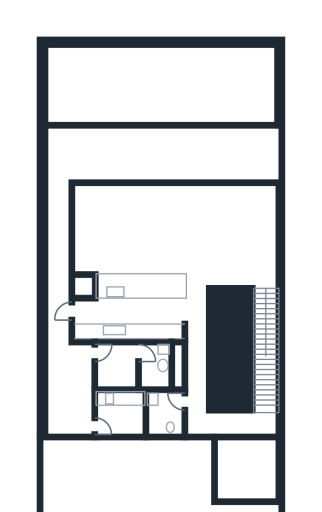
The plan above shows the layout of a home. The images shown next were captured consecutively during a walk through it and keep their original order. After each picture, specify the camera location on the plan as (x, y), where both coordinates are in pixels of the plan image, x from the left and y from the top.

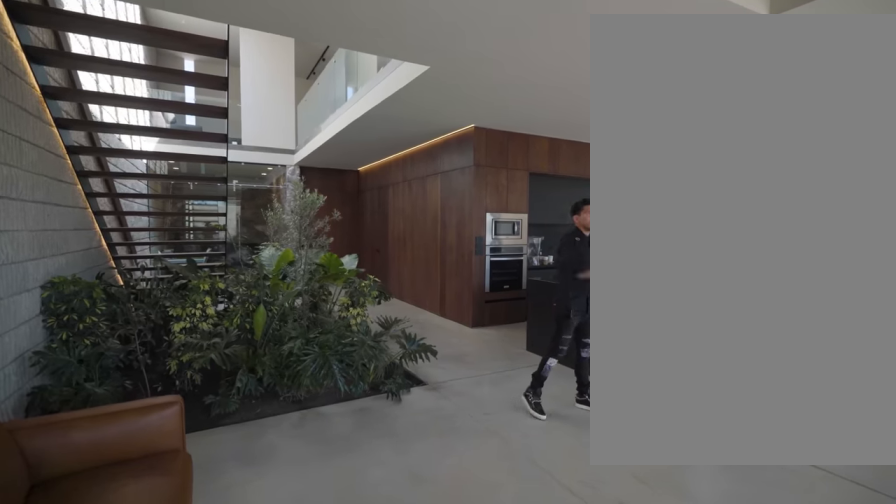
(203, 207)
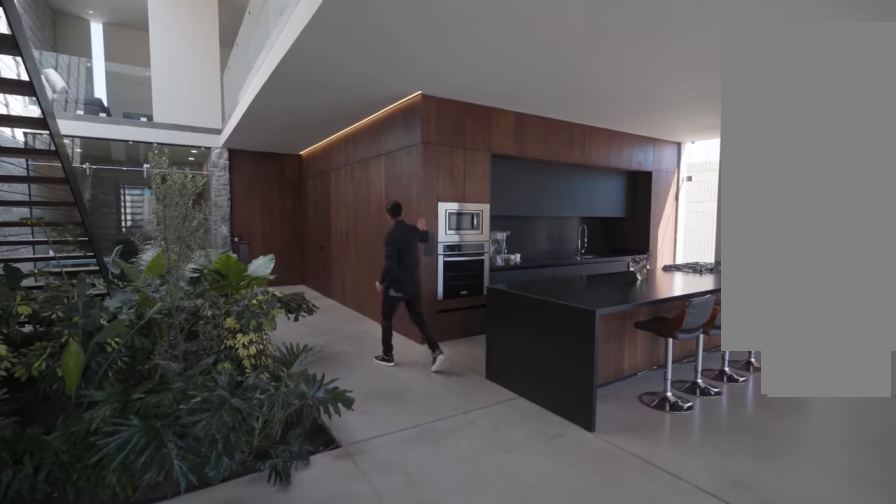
(223, 227)
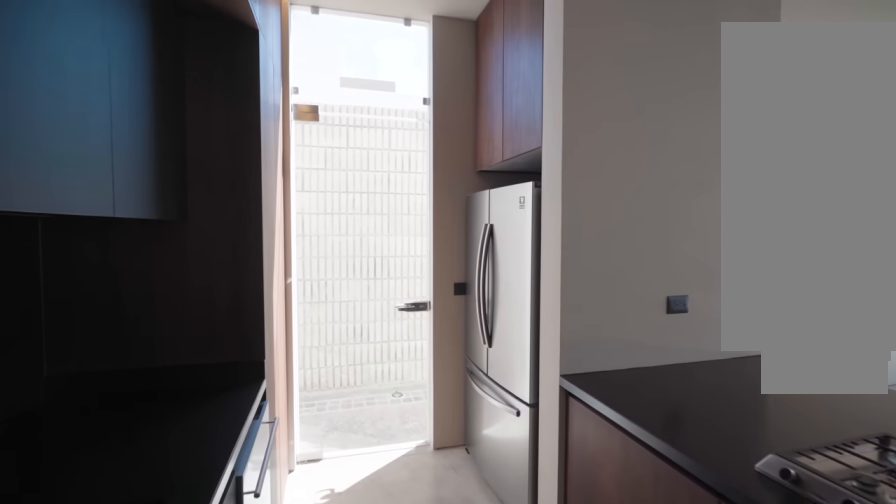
(182, 307)
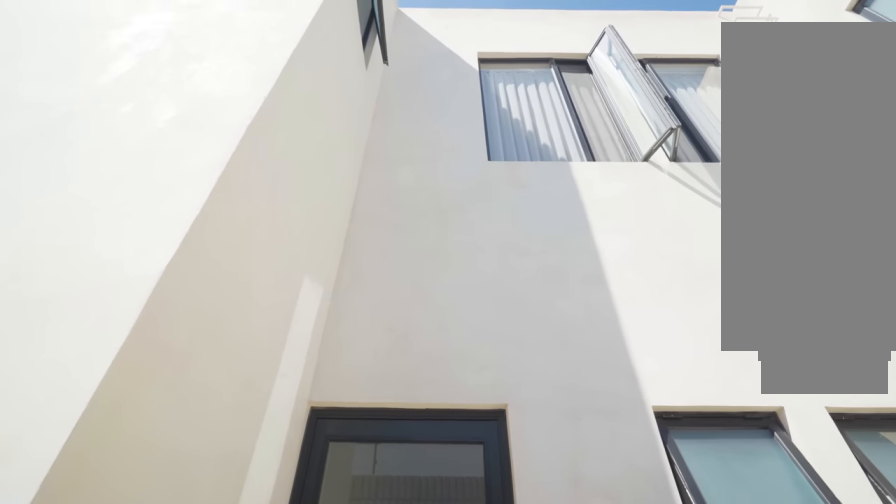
(59, 372)
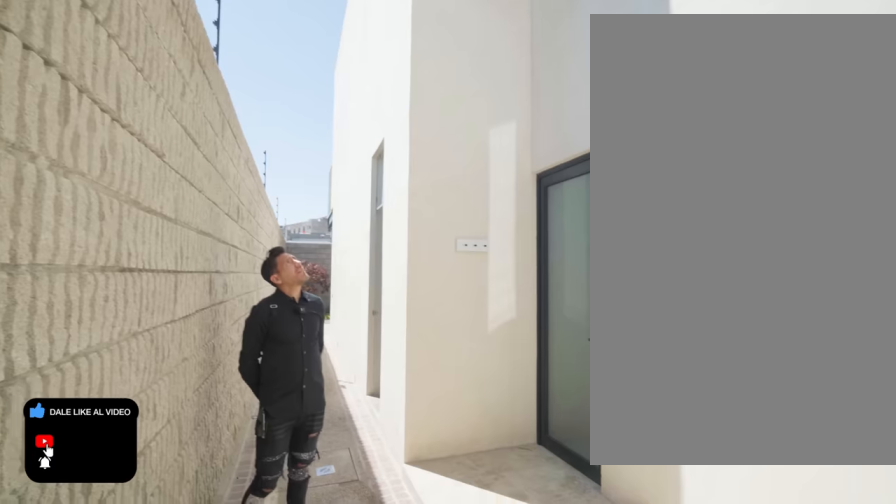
(71, 415)
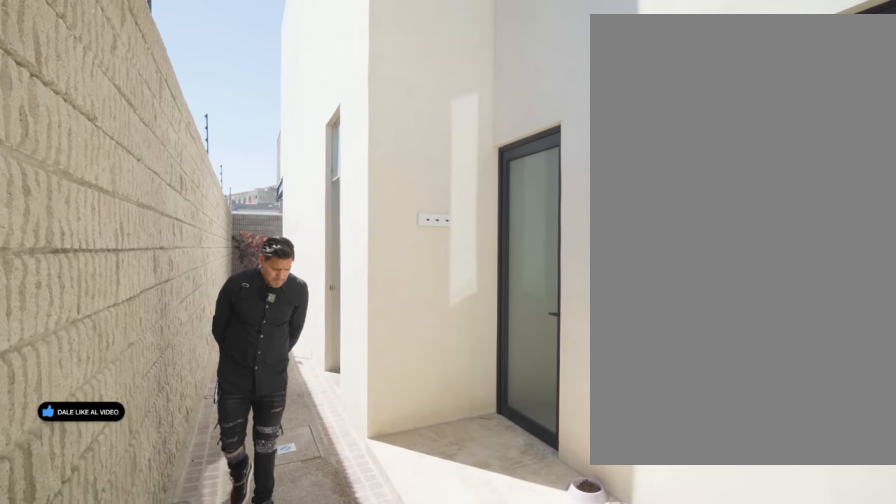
(68, 414)
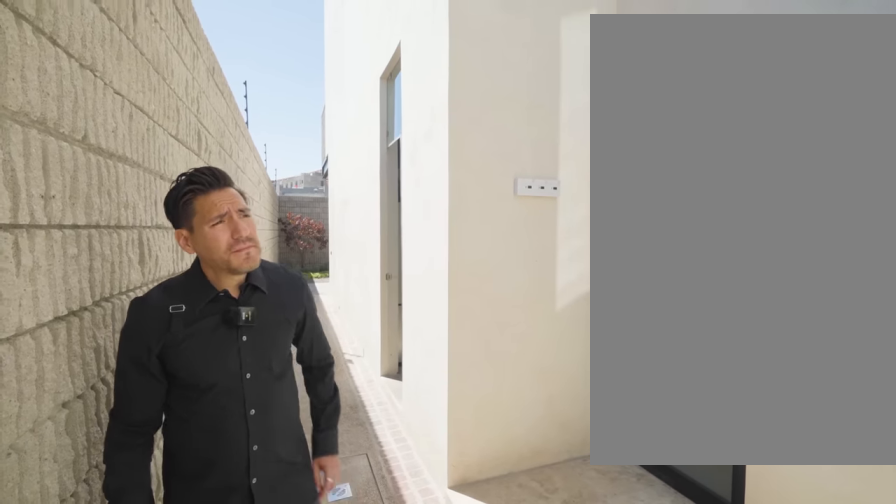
(56, 390)
